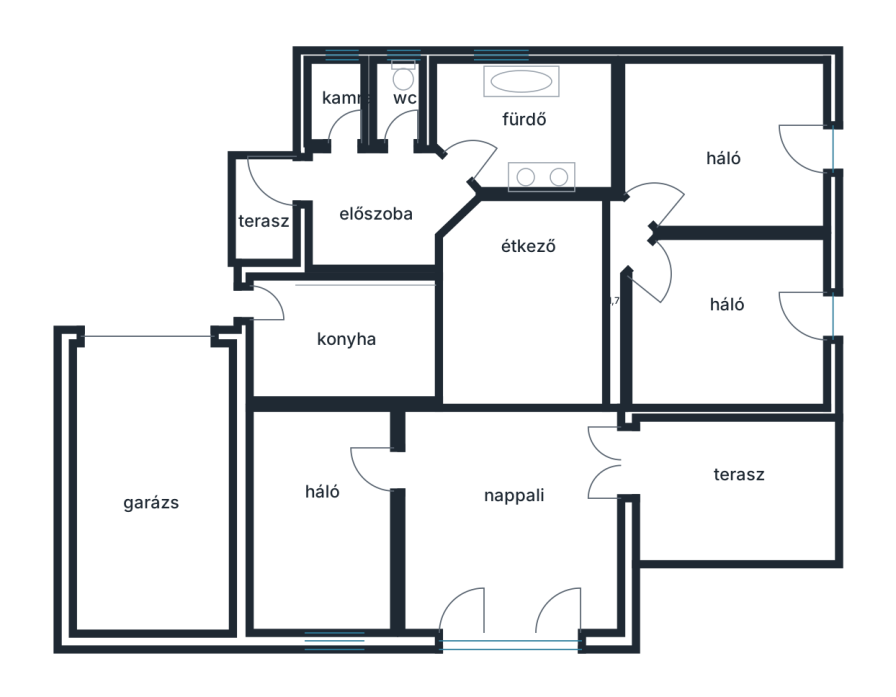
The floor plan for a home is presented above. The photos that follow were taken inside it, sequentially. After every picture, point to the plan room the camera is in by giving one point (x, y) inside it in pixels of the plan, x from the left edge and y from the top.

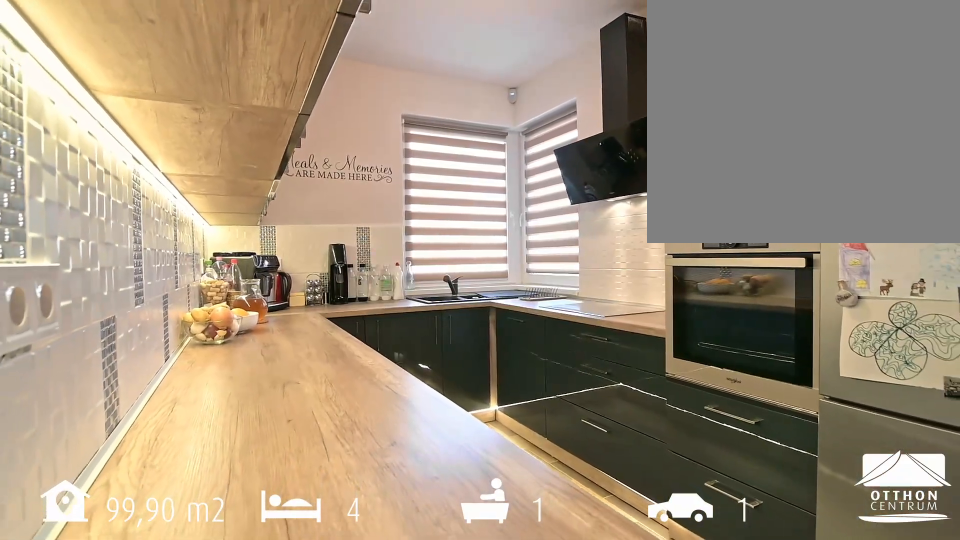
(343, 341)
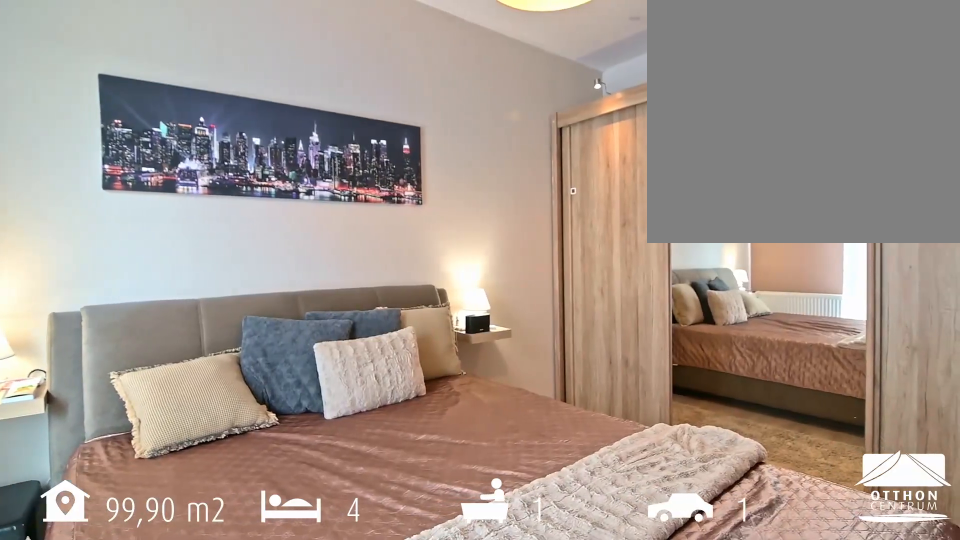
(322, 488)
